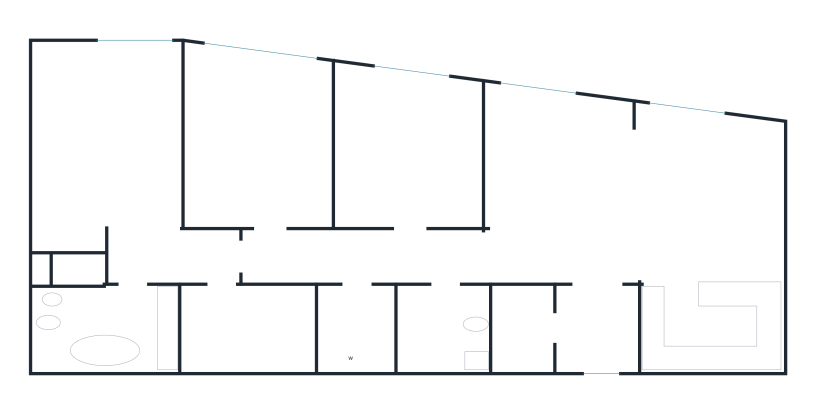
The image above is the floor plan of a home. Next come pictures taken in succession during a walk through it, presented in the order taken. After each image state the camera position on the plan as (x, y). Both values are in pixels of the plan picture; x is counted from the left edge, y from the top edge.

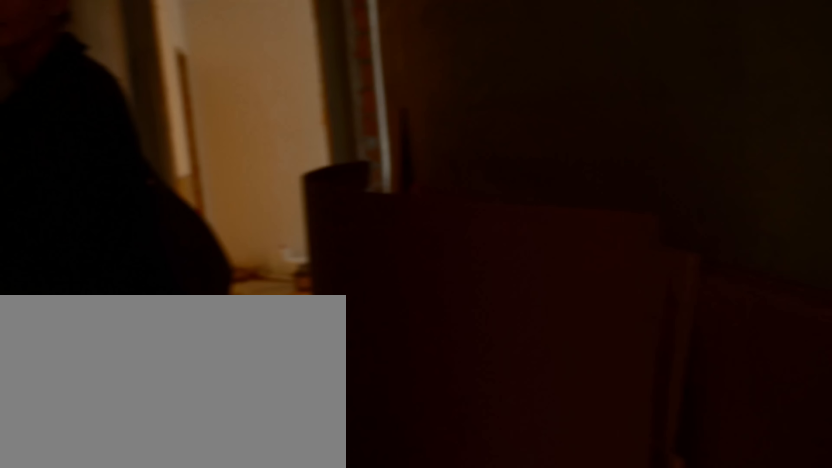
(419, 228)
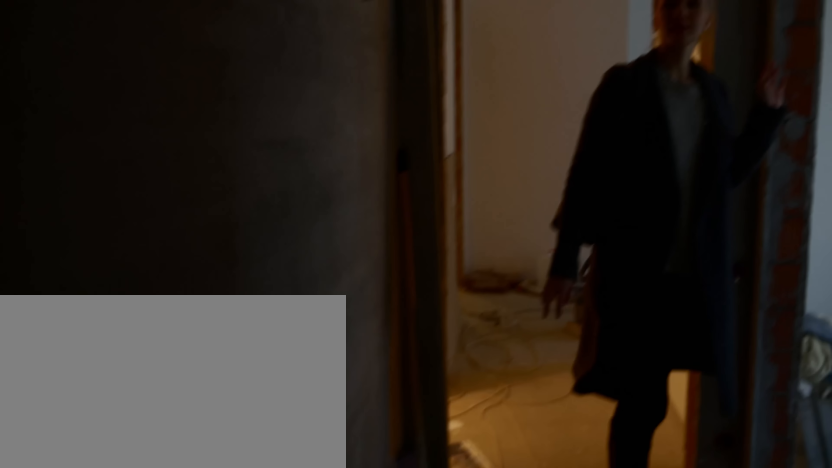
(351, 298)
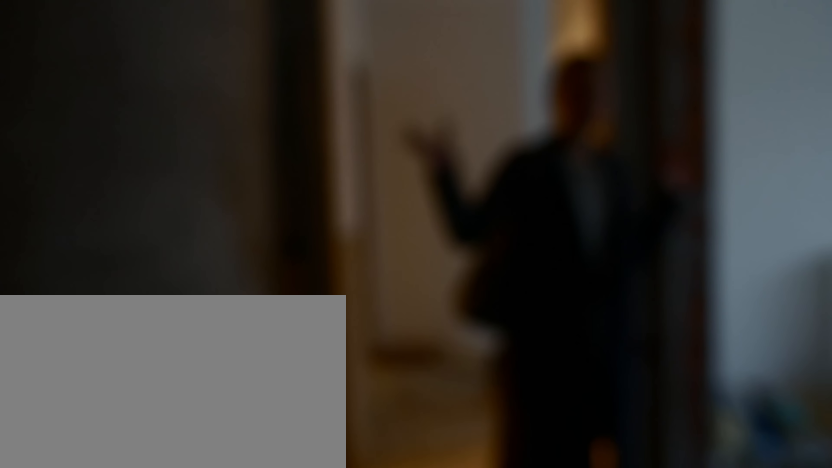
(337, 293)
